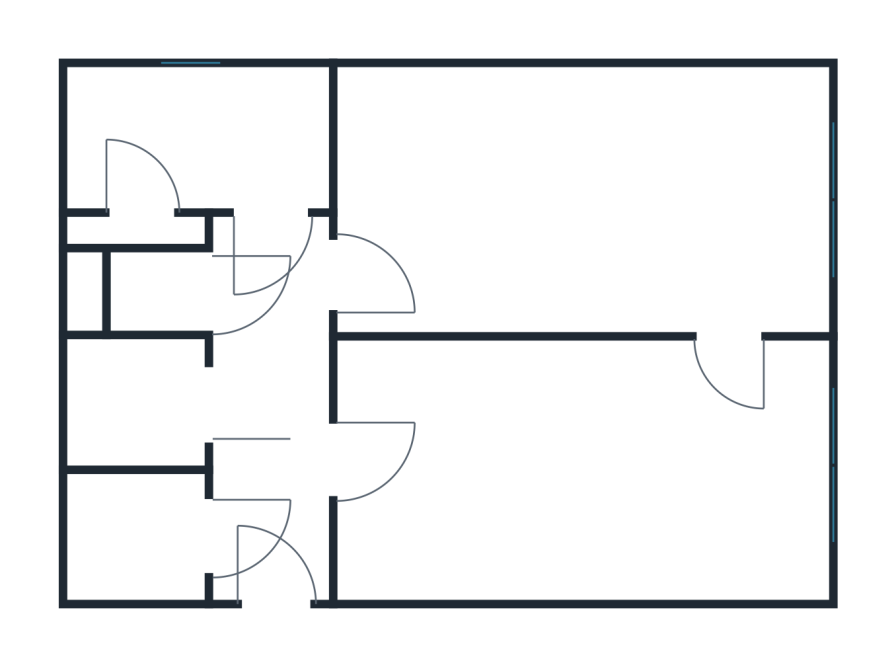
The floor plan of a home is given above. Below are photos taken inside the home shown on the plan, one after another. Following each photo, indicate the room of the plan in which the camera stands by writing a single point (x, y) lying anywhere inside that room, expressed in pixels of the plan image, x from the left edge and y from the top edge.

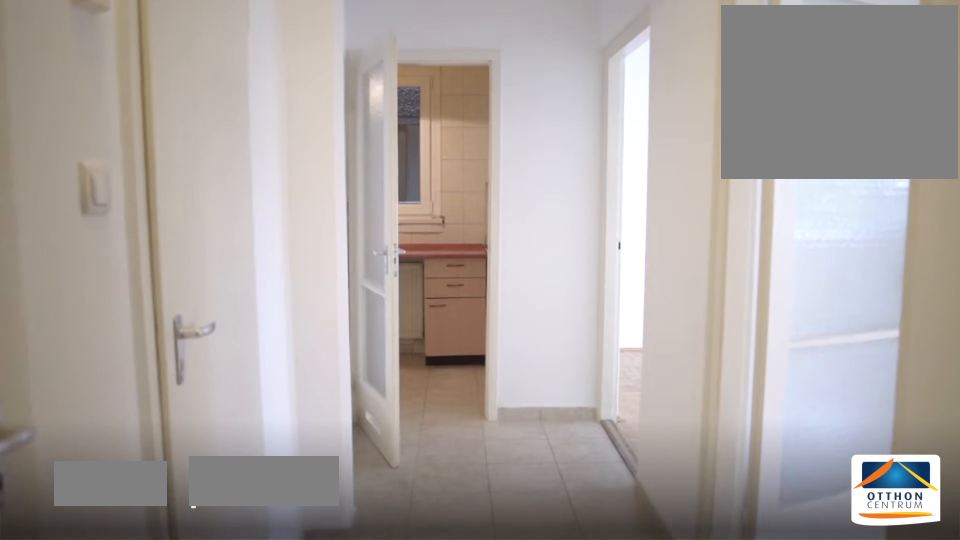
(276, 540)
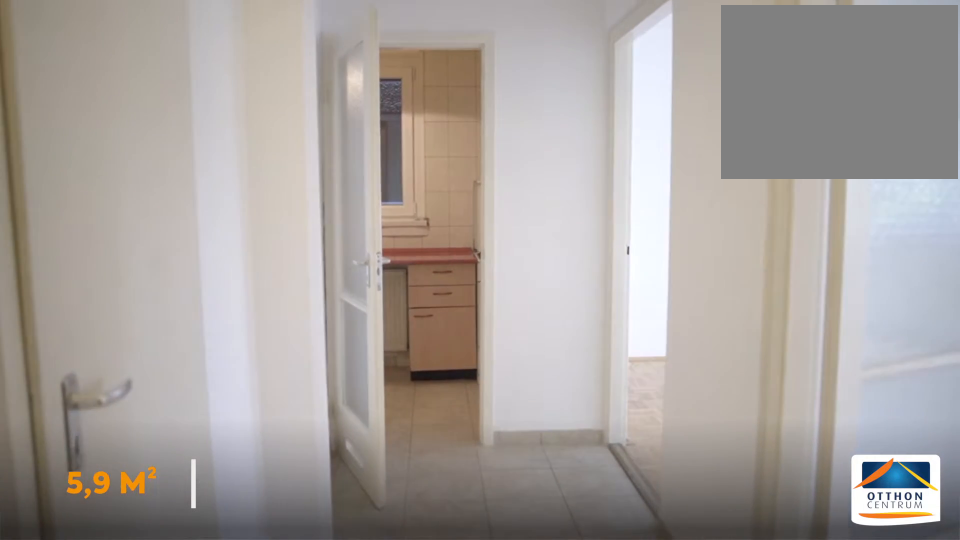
(276, 540)
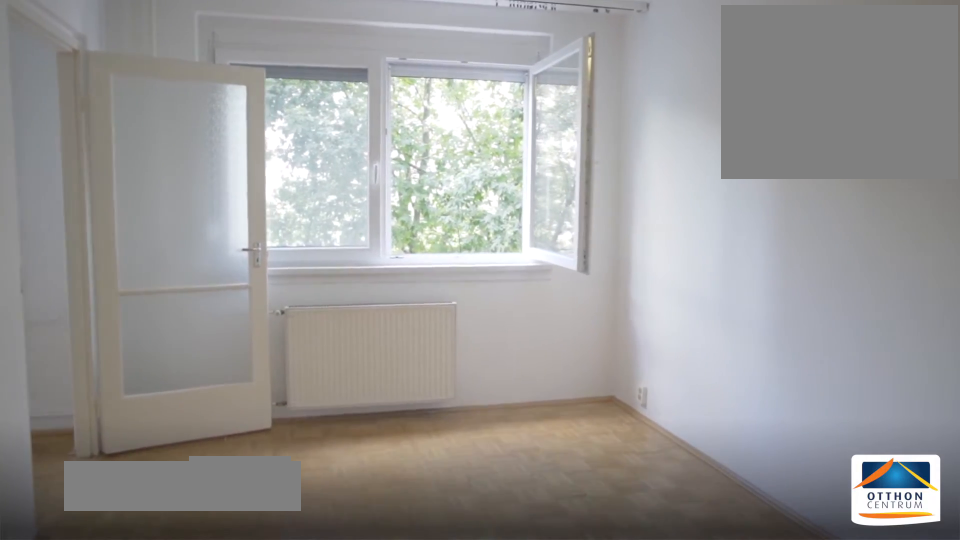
(565, 480)
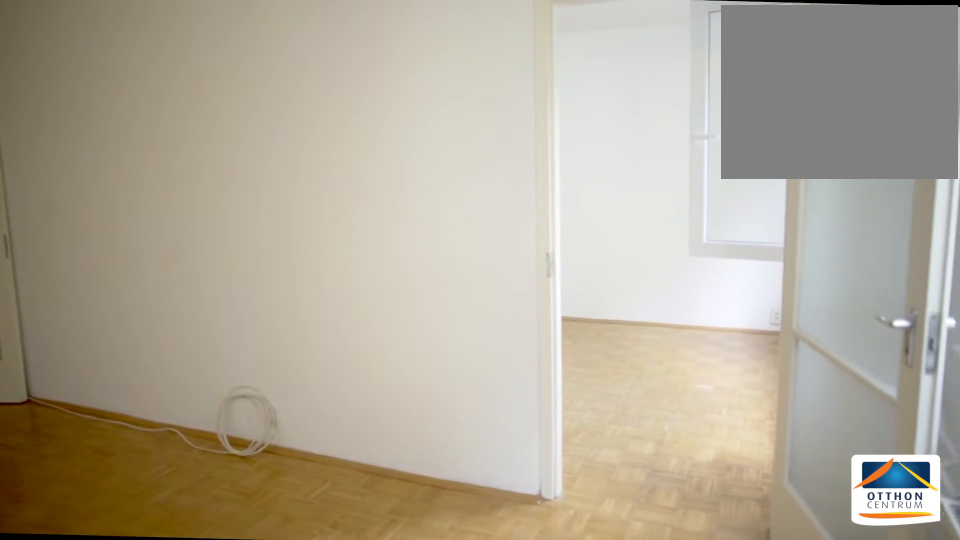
(565, 480)
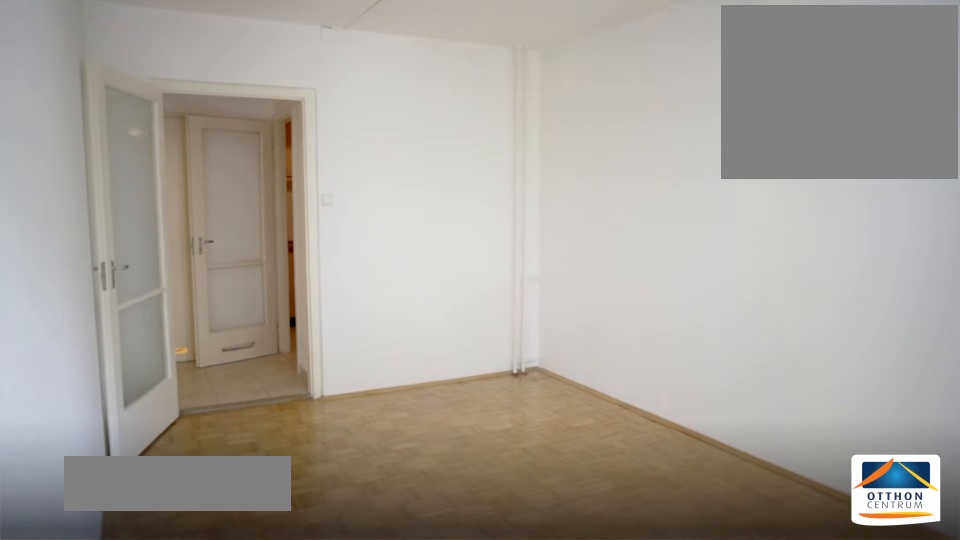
(601, 197)
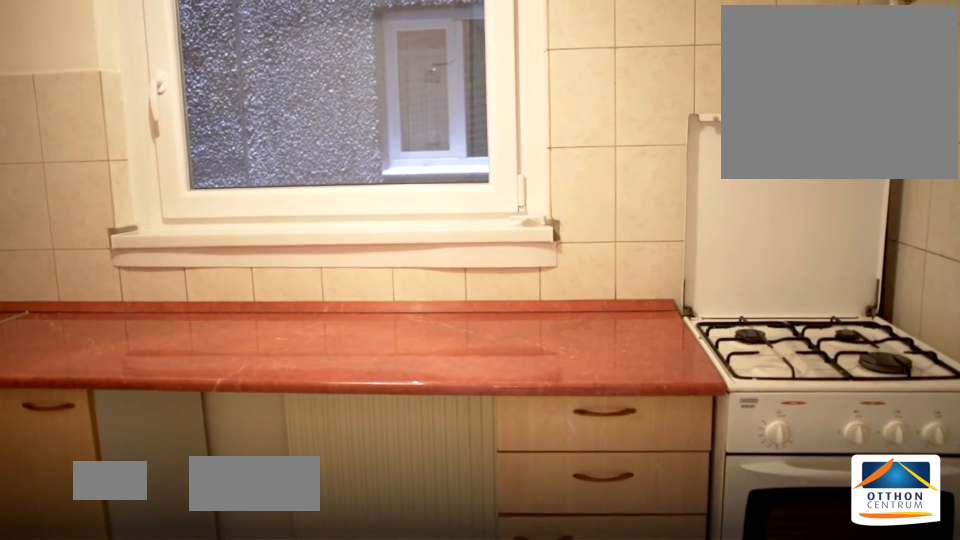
(214, 142)
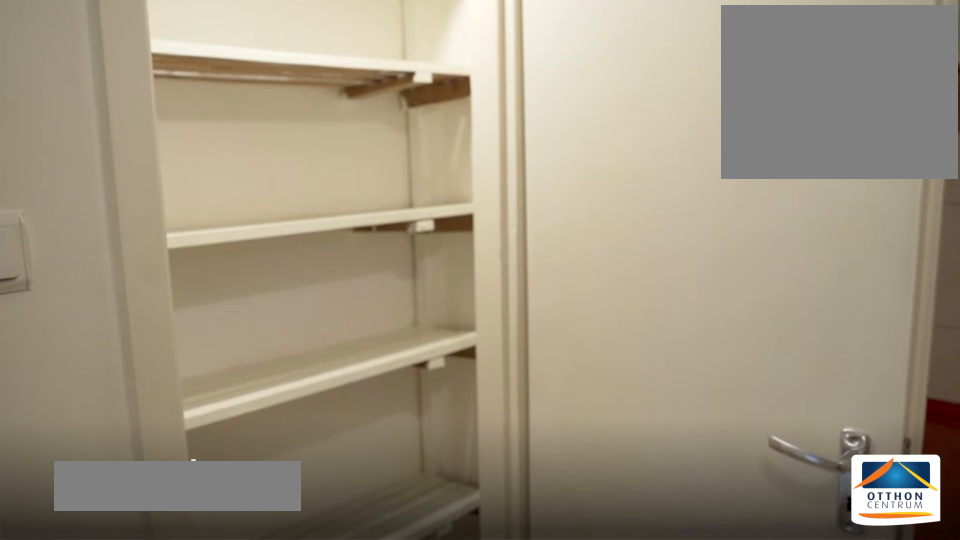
(148, 211)
